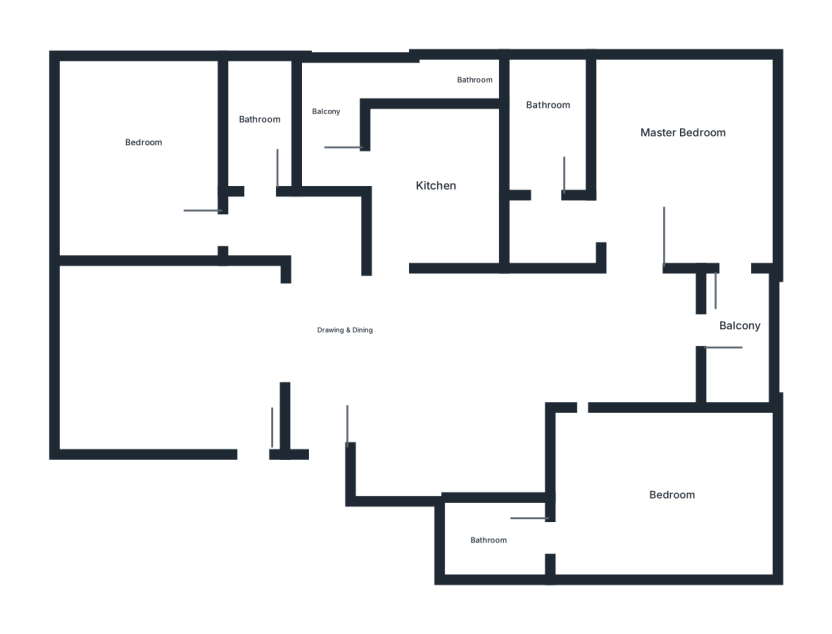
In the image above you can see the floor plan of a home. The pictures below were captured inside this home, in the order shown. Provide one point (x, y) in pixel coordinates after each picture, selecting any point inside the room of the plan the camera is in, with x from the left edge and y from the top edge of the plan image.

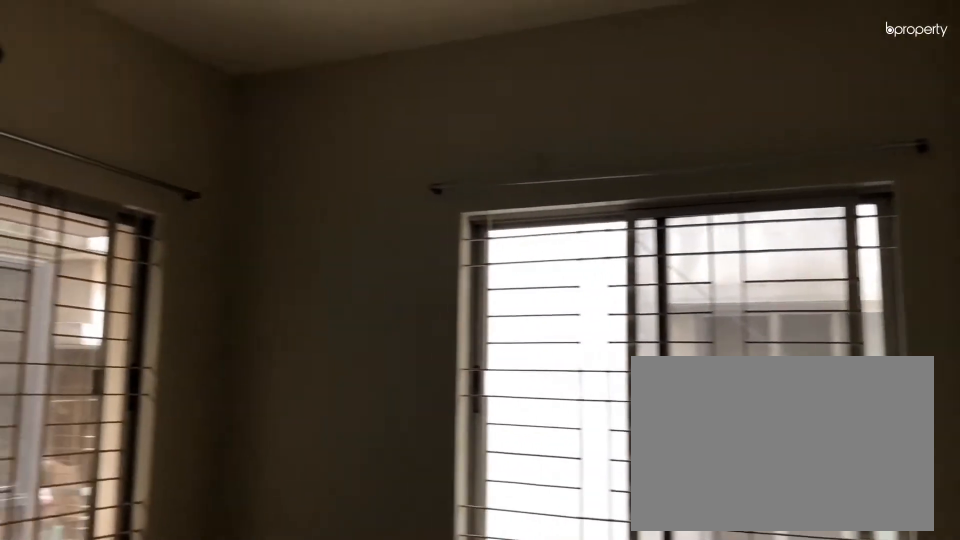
(154, 152)
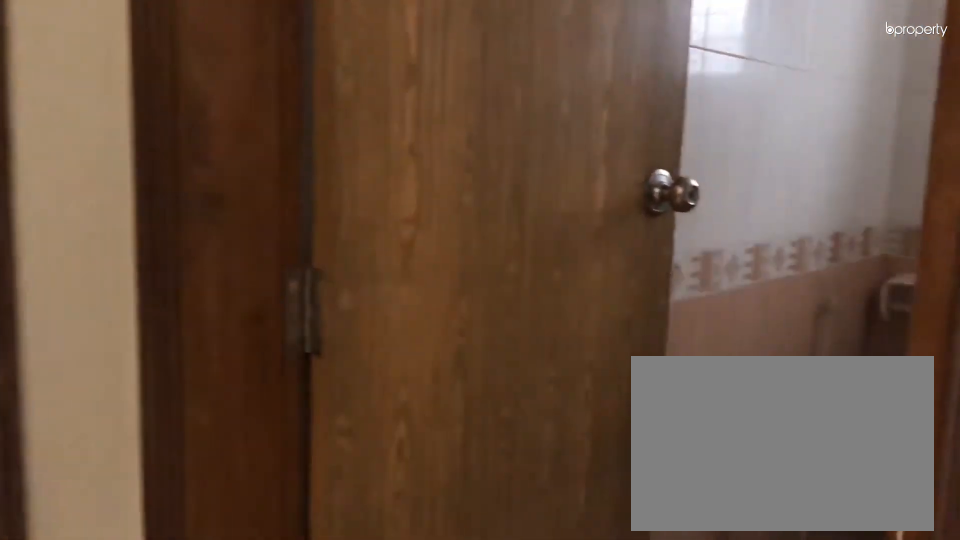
(266, 119)
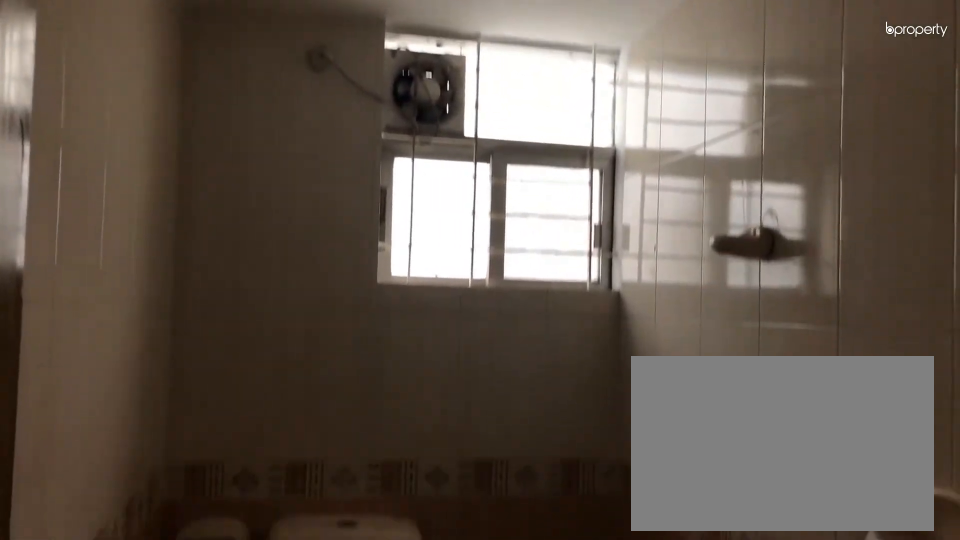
(266, 119)
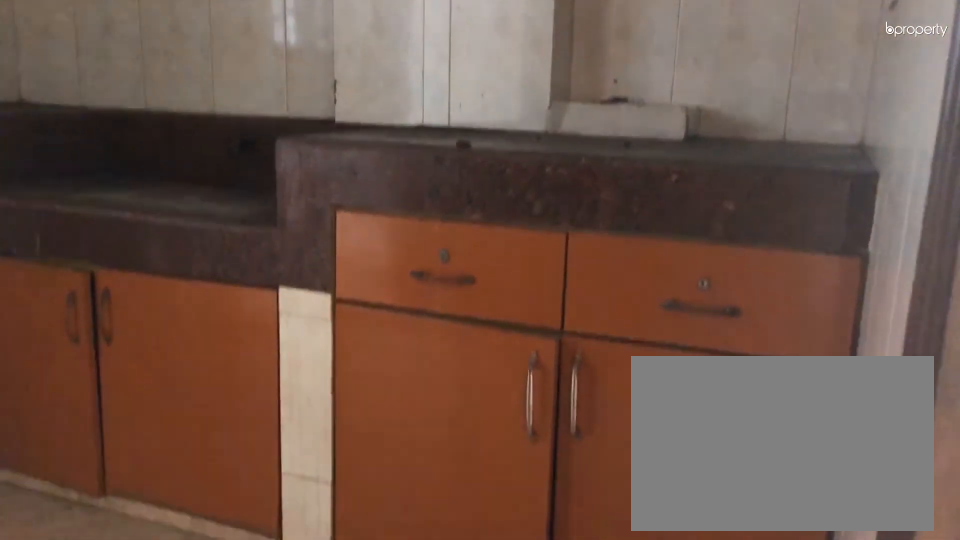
(444, 185)
